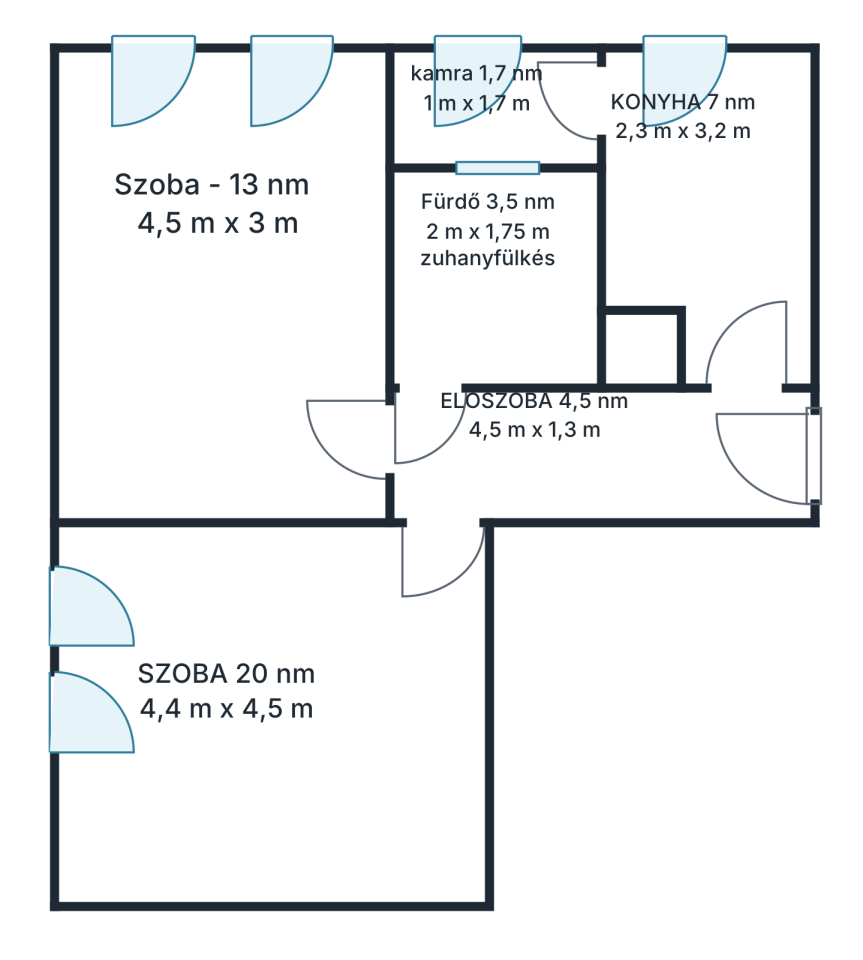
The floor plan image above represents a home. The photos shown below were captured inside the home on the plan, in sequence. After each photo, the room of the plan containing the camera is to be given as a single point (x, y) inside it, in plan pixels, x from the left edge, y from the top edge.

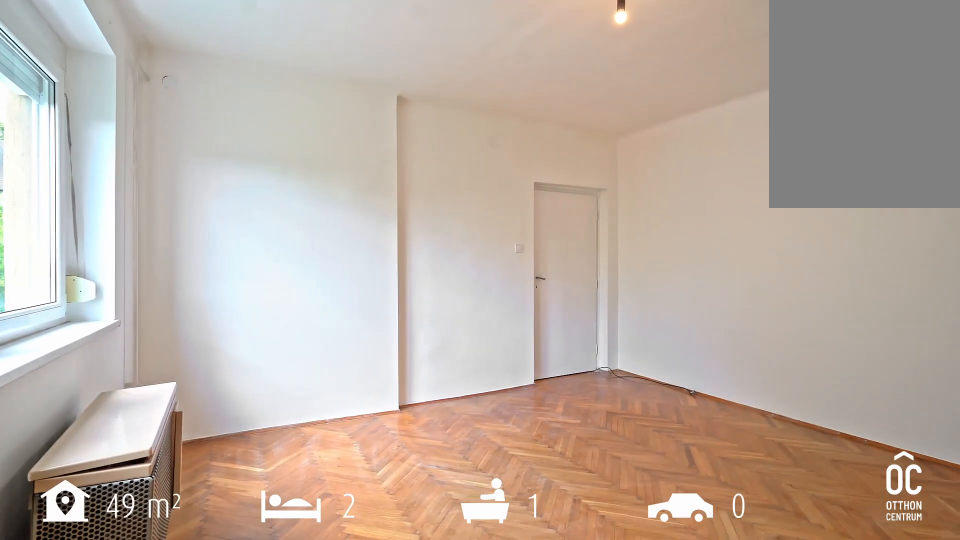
(278, 719)
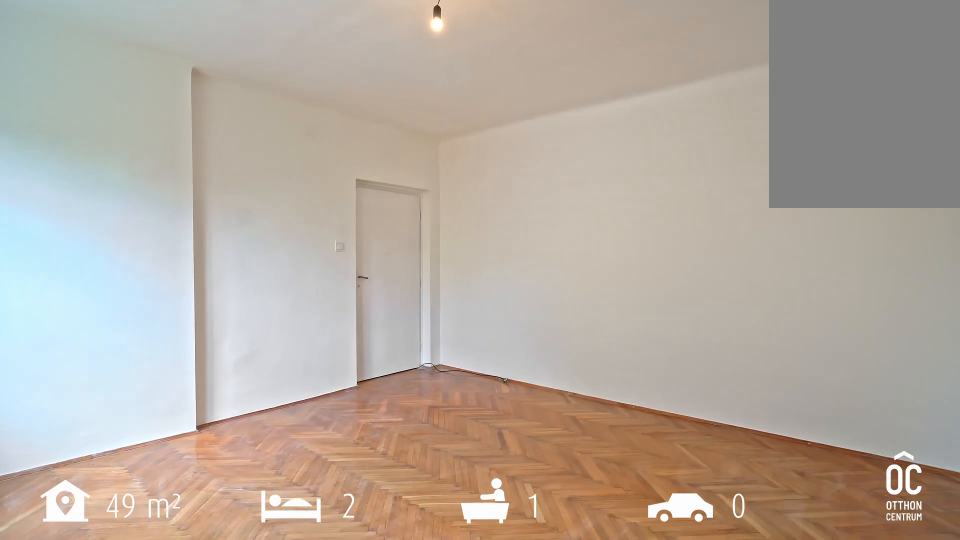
(278, 719)
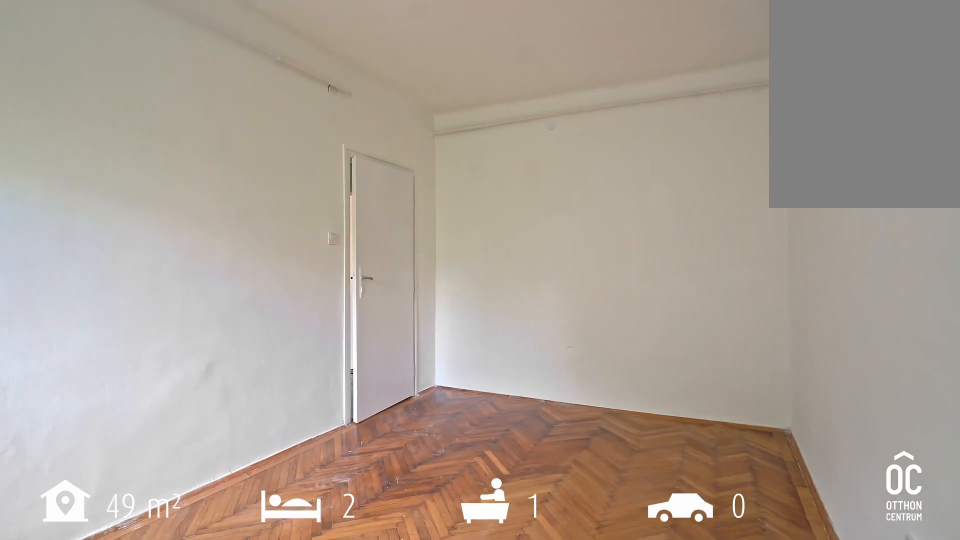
(221, 320)
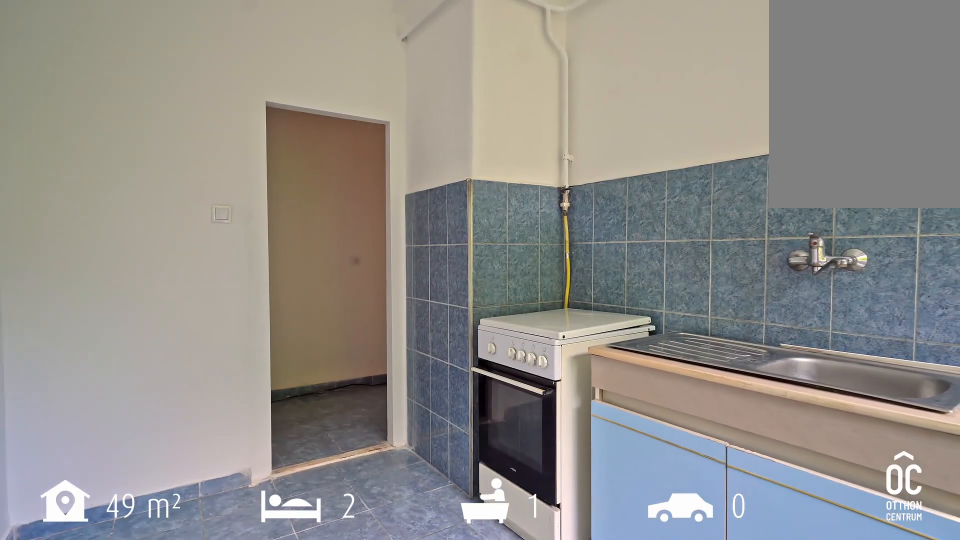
(695, 210)
